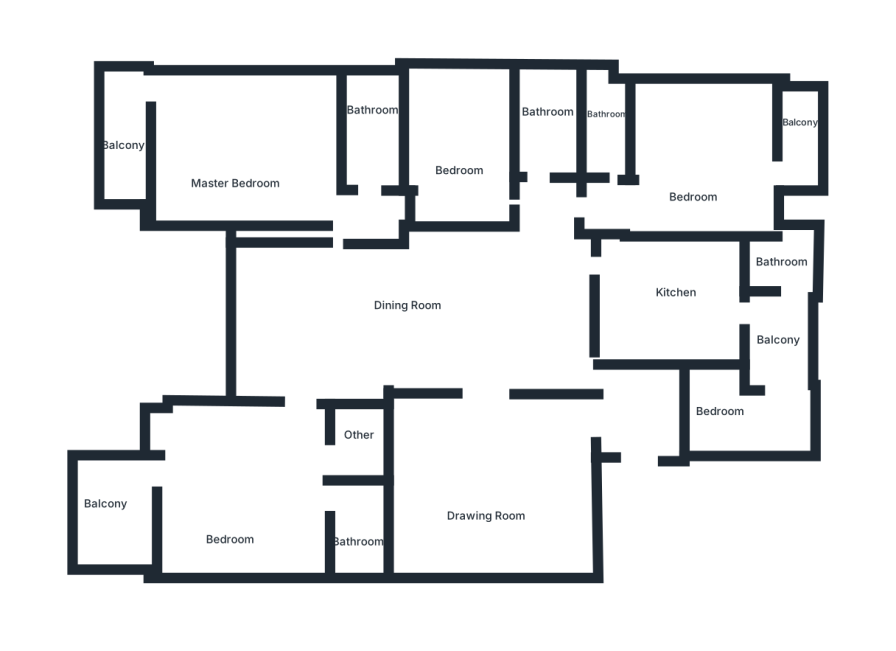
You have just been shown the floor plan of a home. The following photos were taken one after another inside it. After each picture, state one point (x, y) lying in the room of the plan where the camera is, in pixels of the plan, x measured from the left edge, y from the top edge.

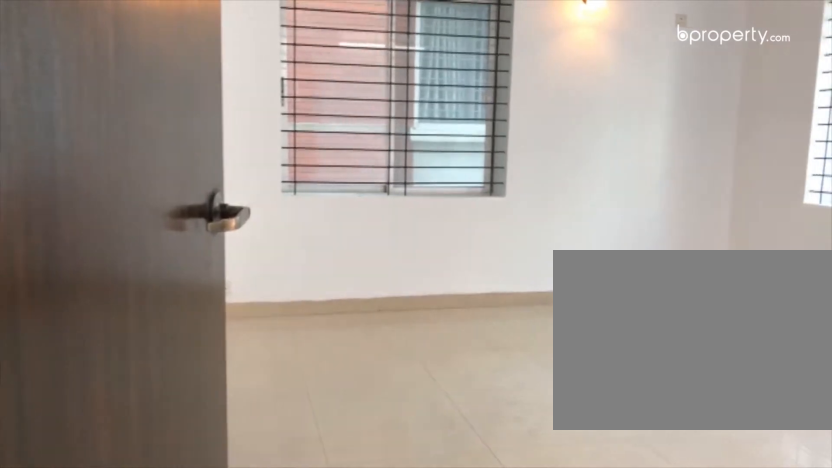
(243, 503)
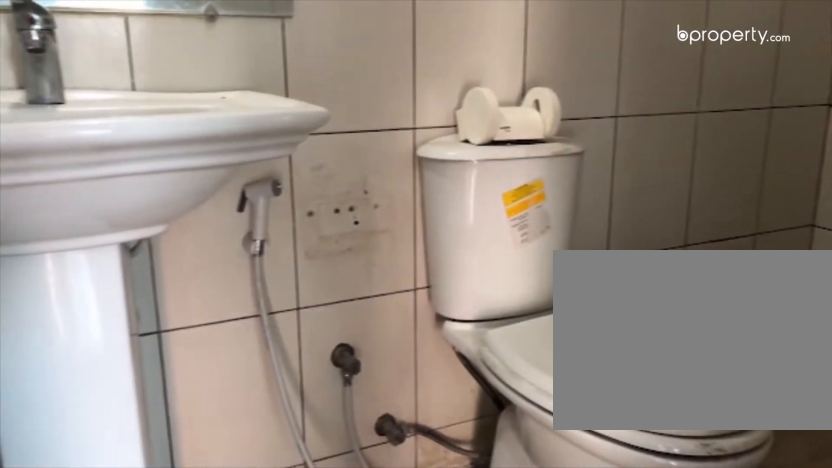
(358, 533)
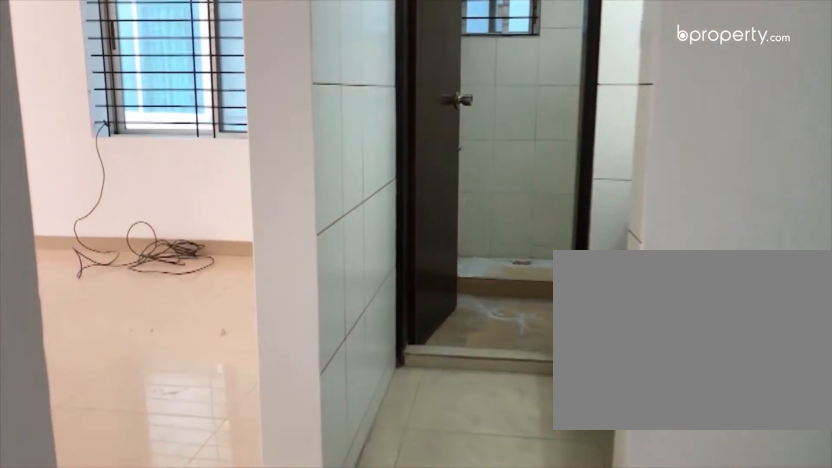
(240, 149)
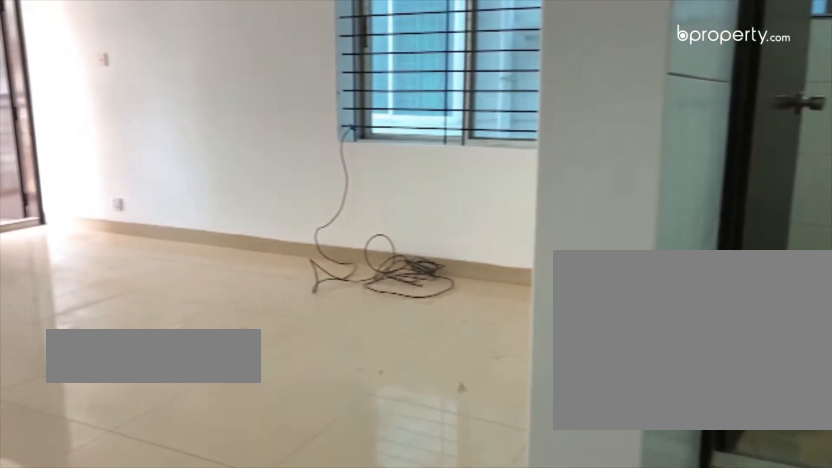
(240, 149)
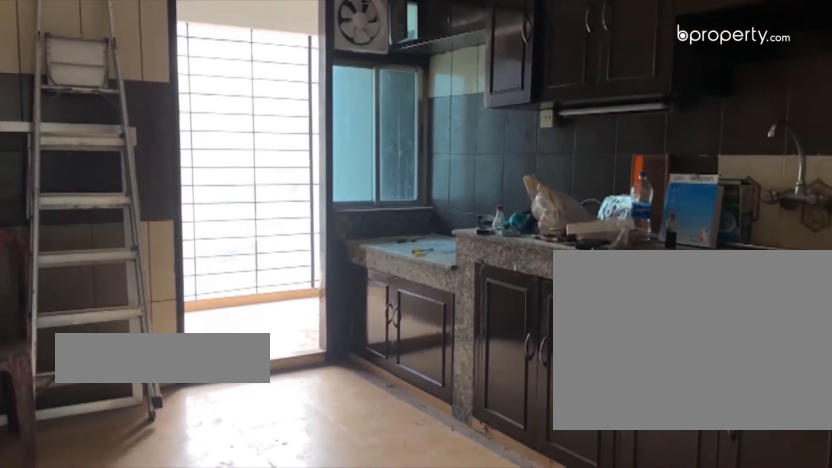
(675, 290)
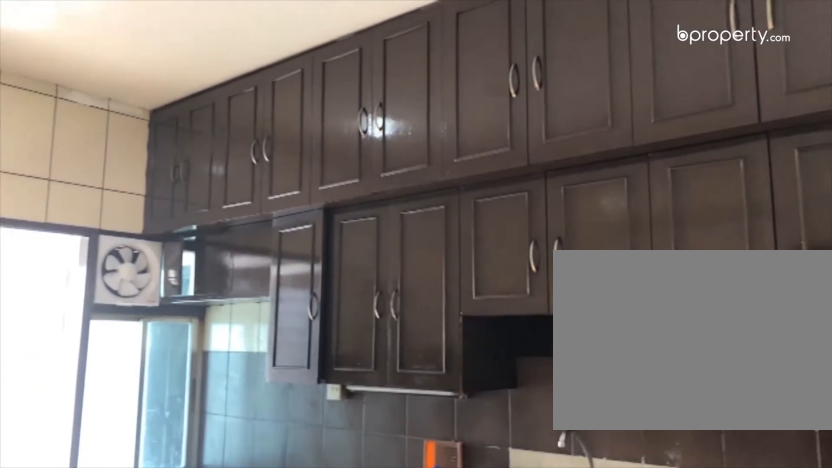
(676, 291)
